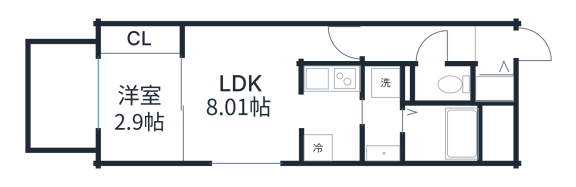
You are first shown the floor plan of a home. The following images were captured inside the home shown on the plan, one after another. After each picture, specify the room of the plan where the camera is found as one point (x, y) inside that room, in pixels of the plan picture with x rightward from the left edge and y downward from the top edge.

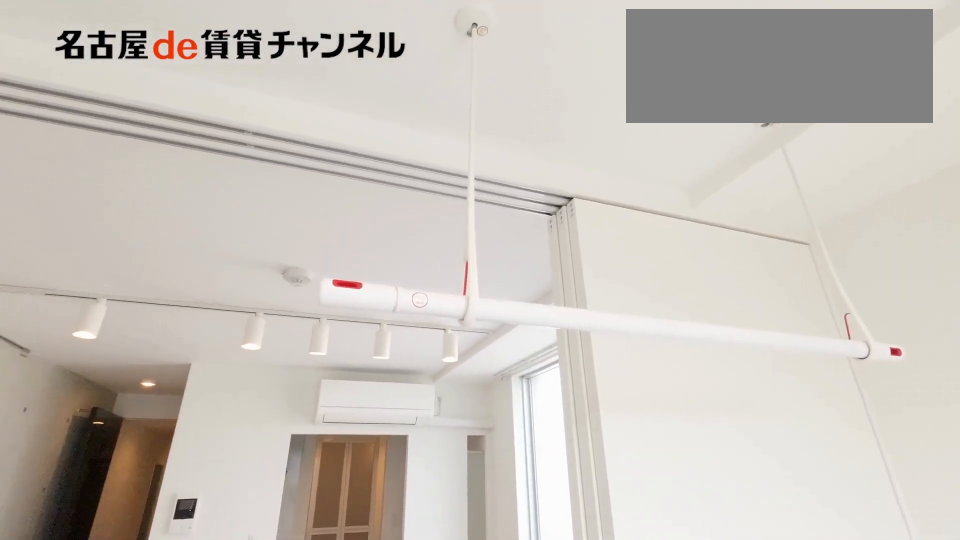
(139, 108)
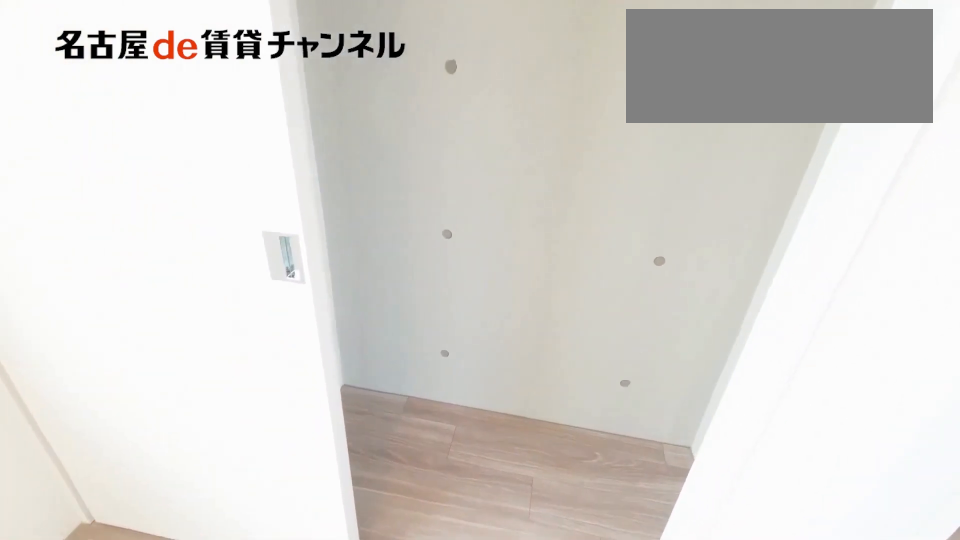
(139, 40)
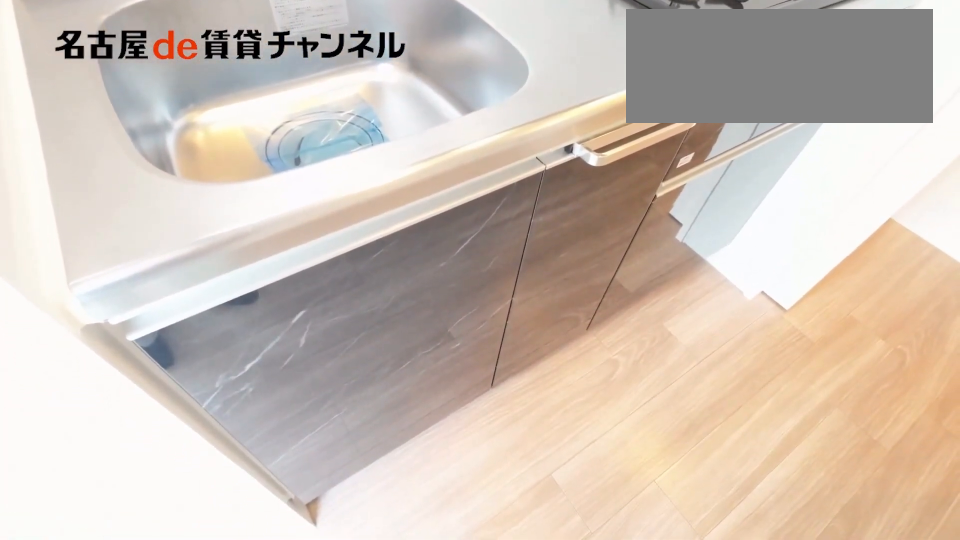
(331, 114)
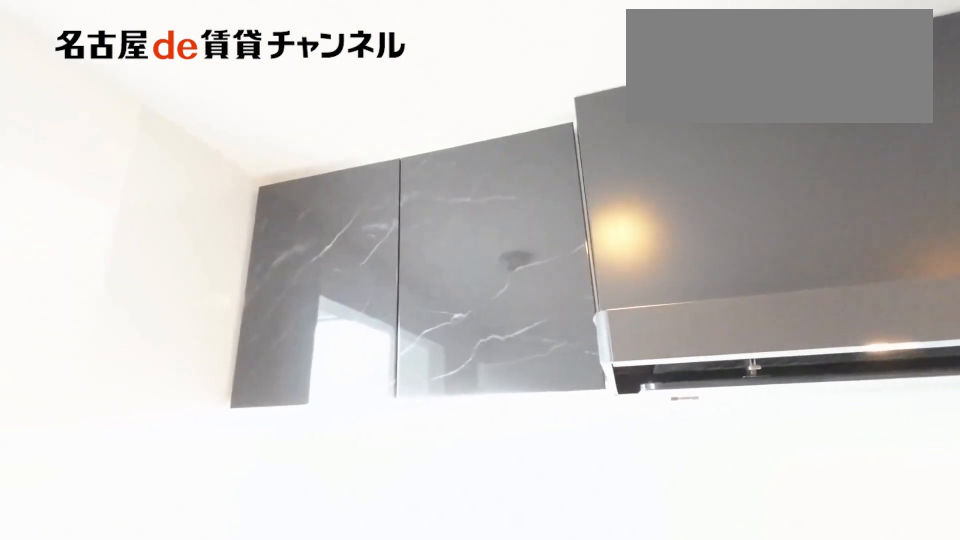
(331, 114)
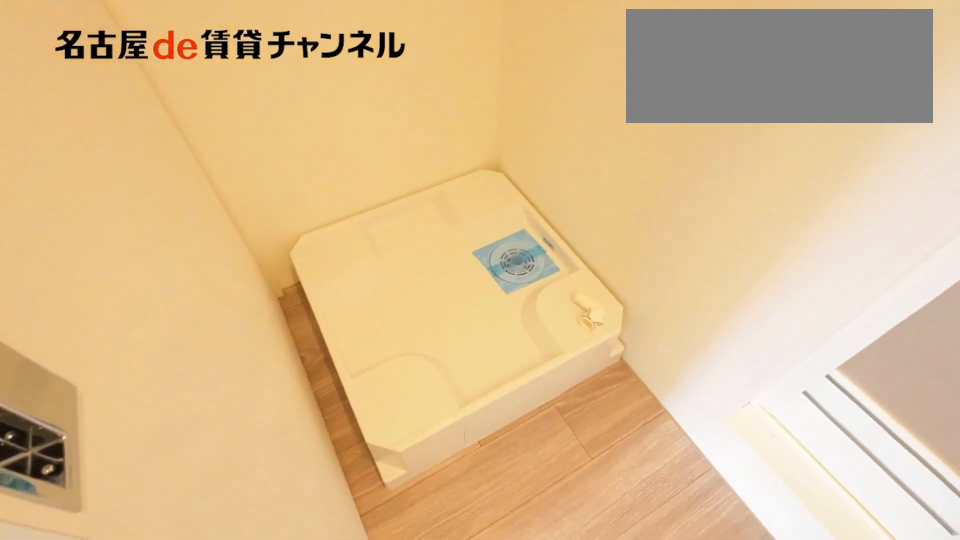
(381, 84)
